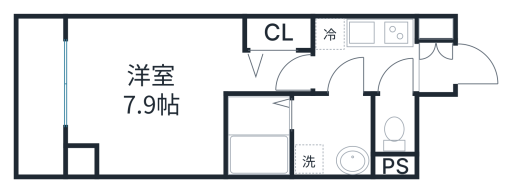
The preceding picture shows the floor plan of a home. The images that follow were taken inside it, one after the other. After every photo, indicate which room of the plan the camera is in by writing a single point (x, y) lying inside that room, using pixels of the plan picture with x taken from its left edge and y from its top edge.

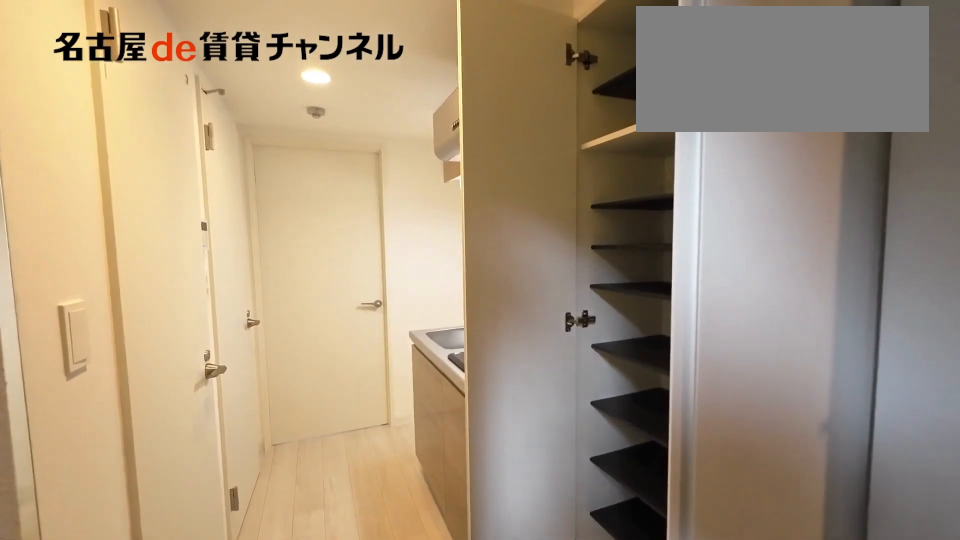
(436, 55)
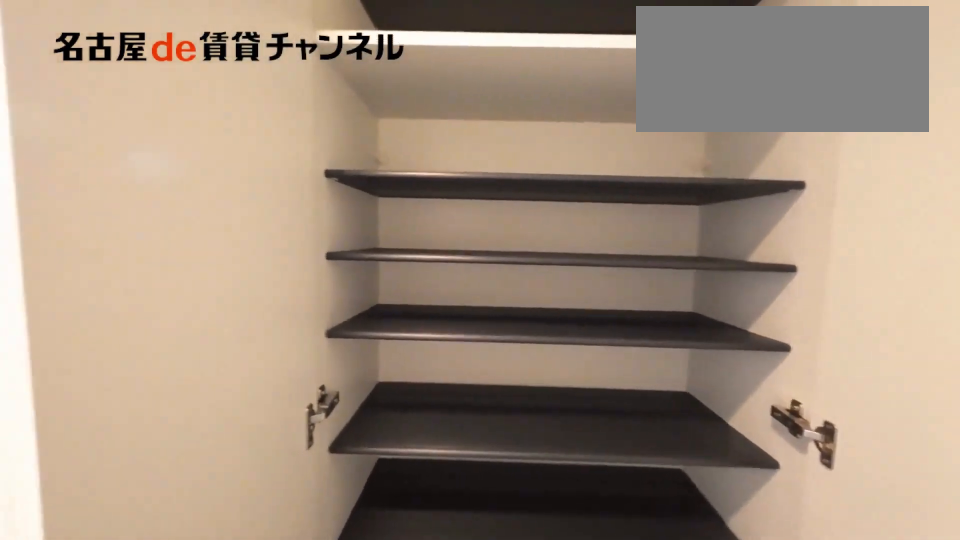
(436, 55)
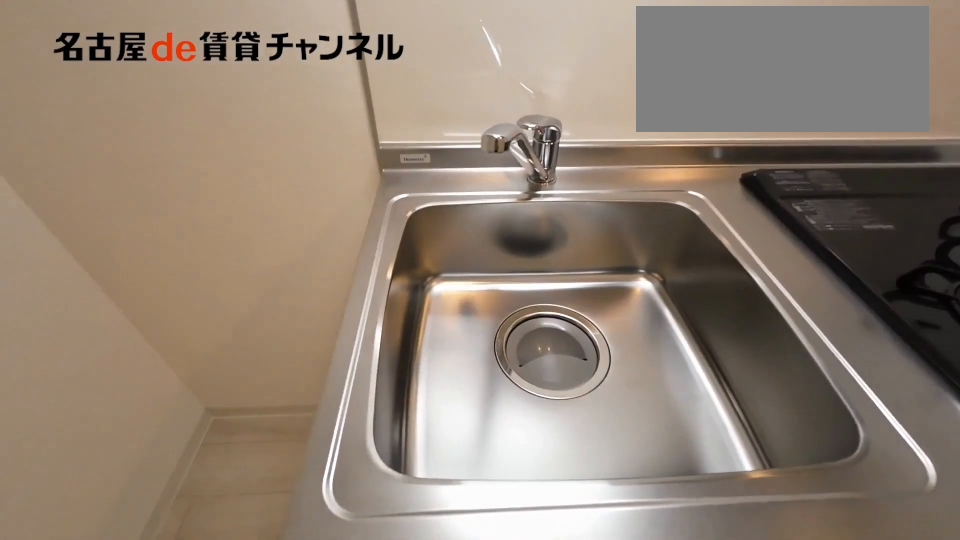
(364, 42)
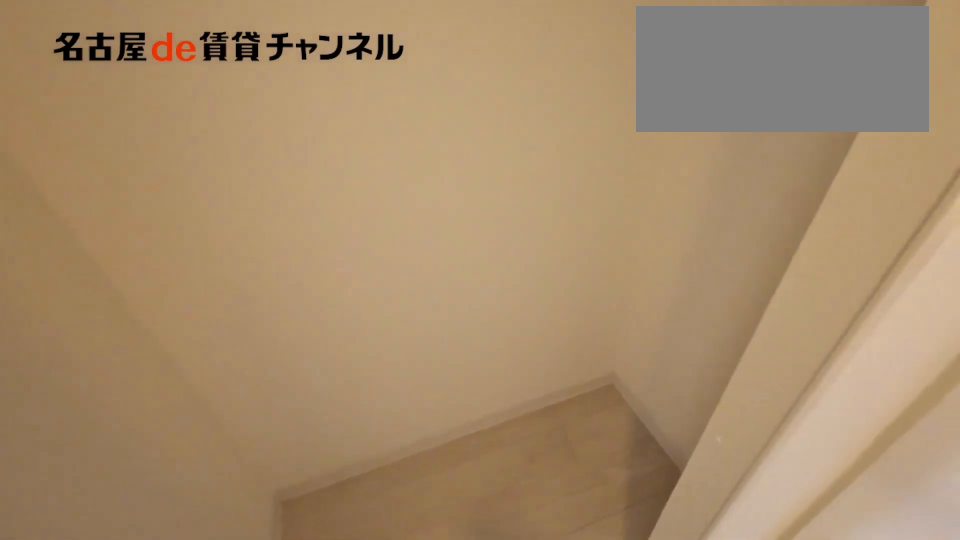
(279, 33)
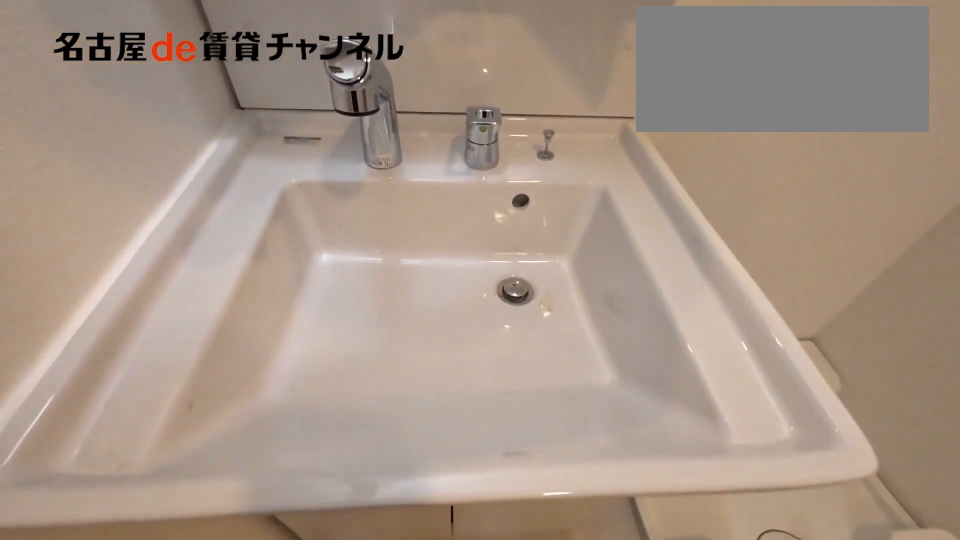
(331, 134)
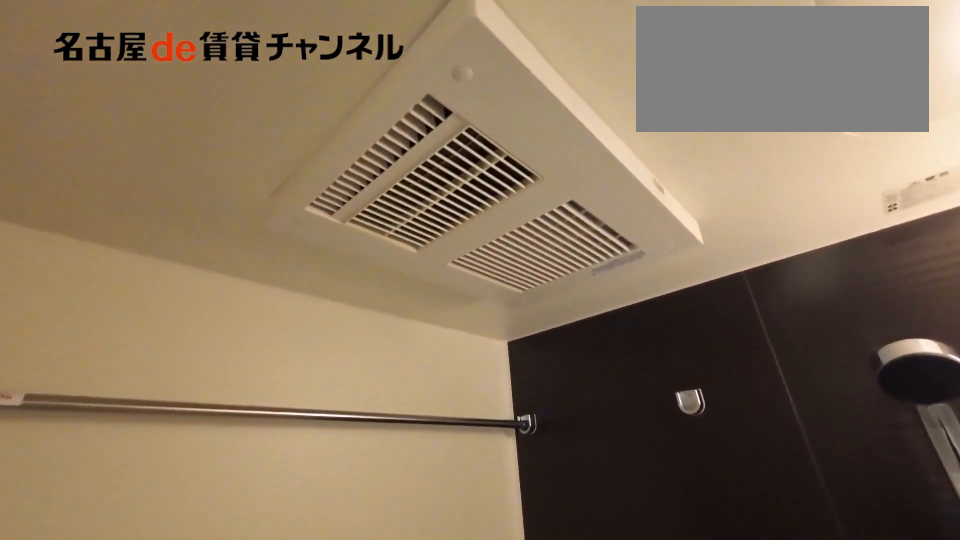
(259, 136)
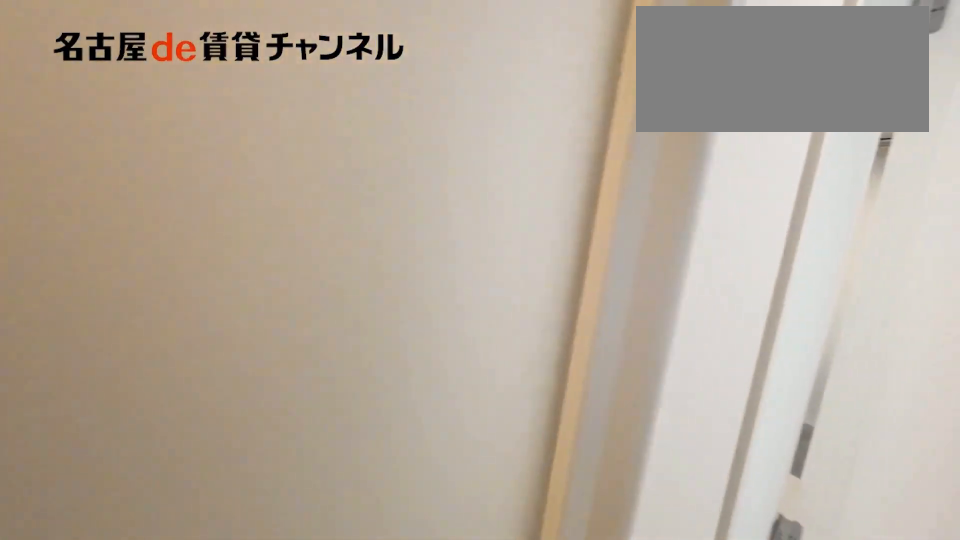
(259, 136)
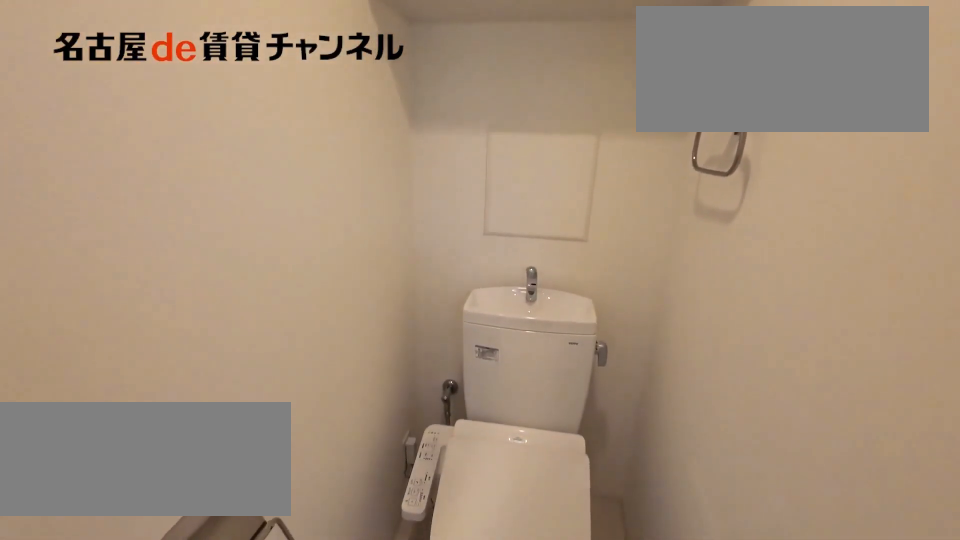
(394, 136)
